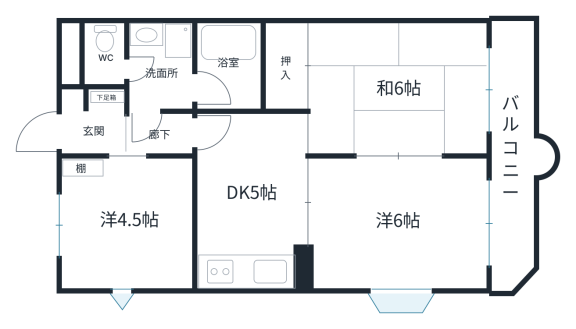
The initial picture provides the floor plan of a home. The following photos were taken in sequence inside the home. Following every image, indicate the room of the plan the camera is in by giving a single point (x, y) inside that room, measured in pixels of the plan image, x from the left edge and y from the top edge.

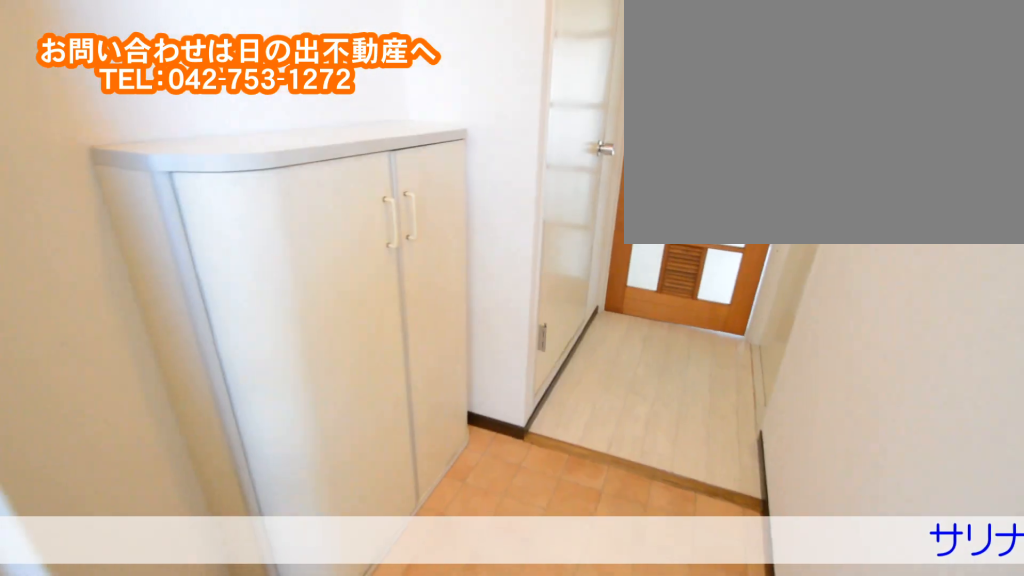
(116, 131)
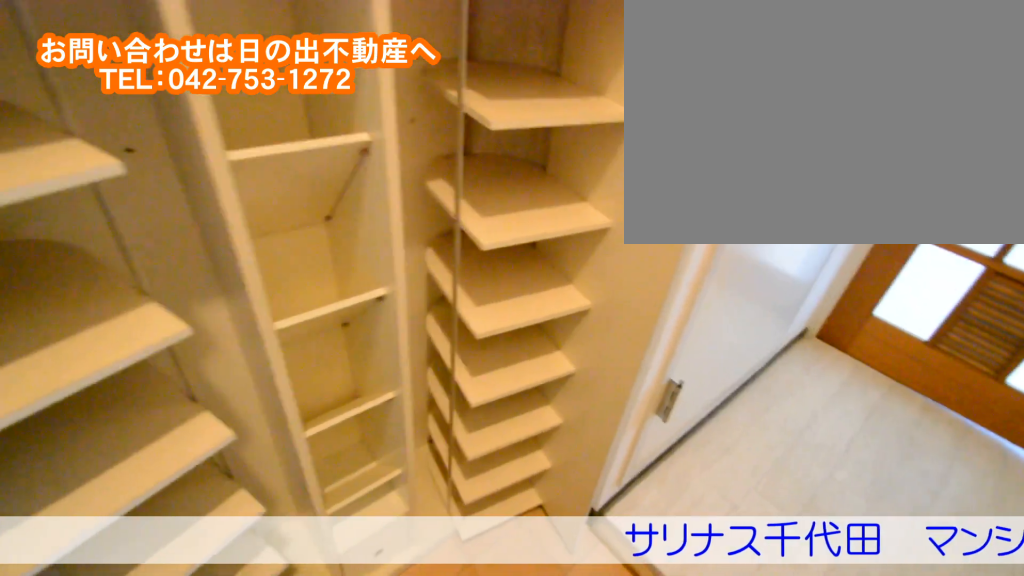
(115, 130)
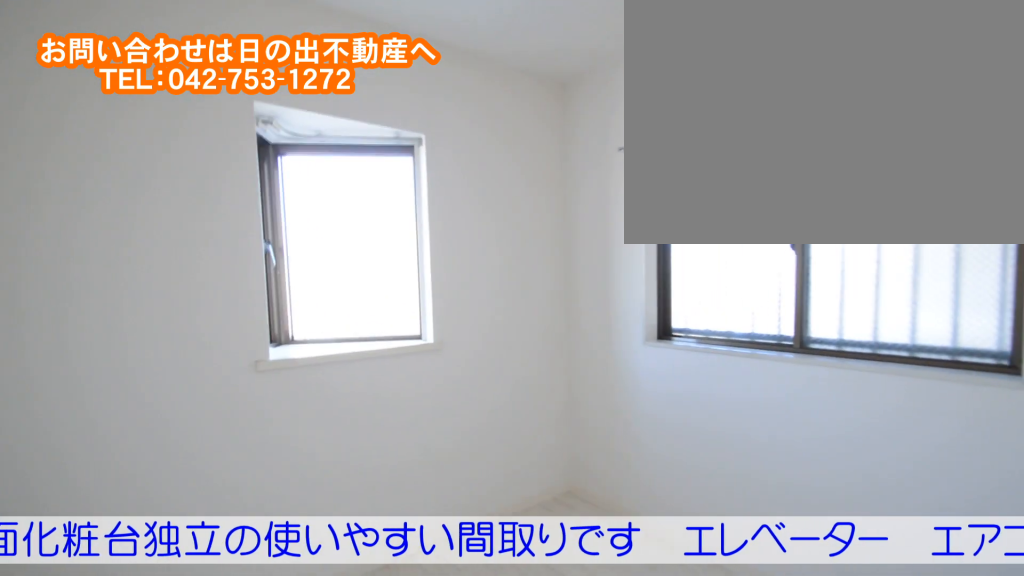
(128, 248)
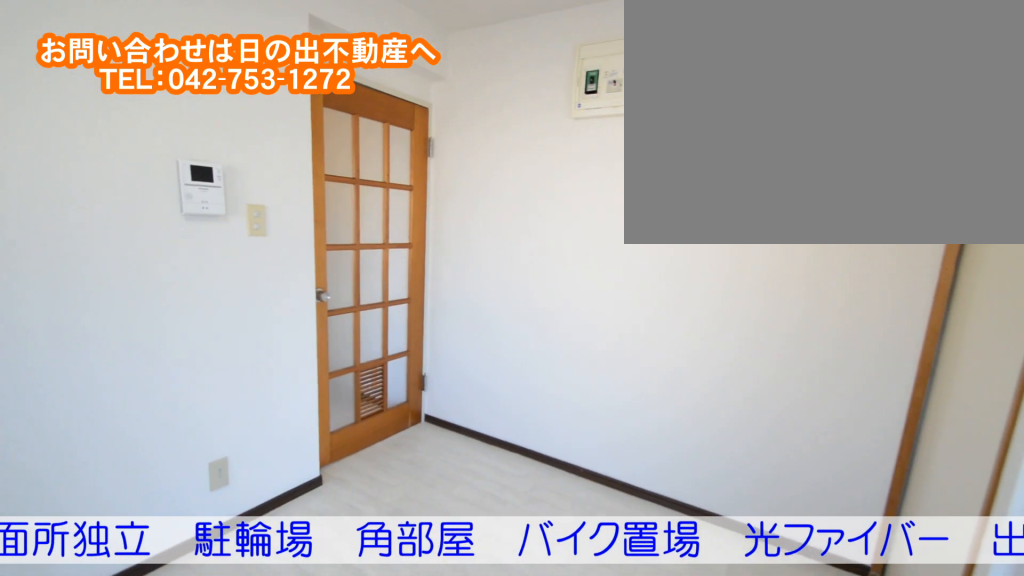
(258, 218)
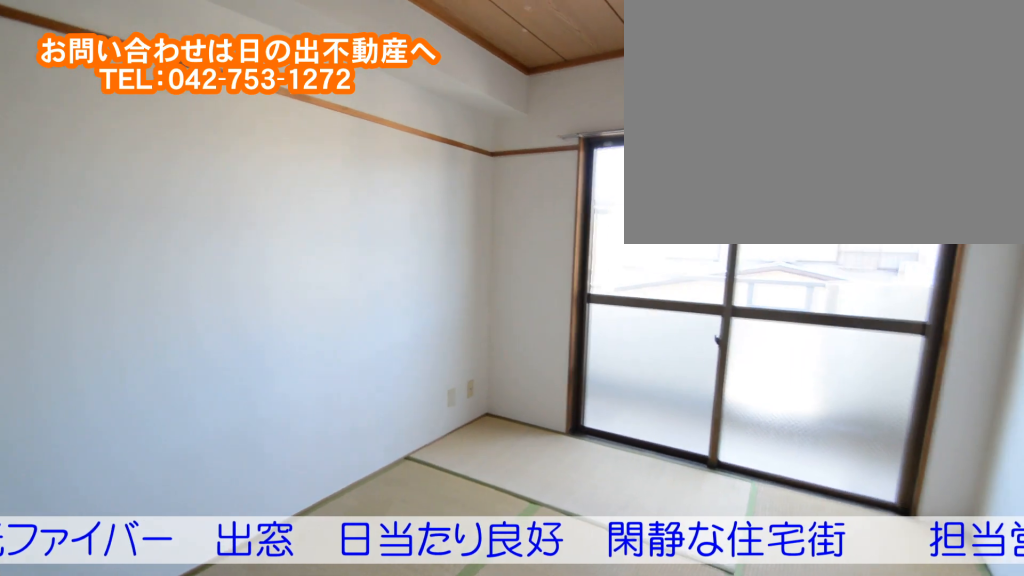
(394, 113)
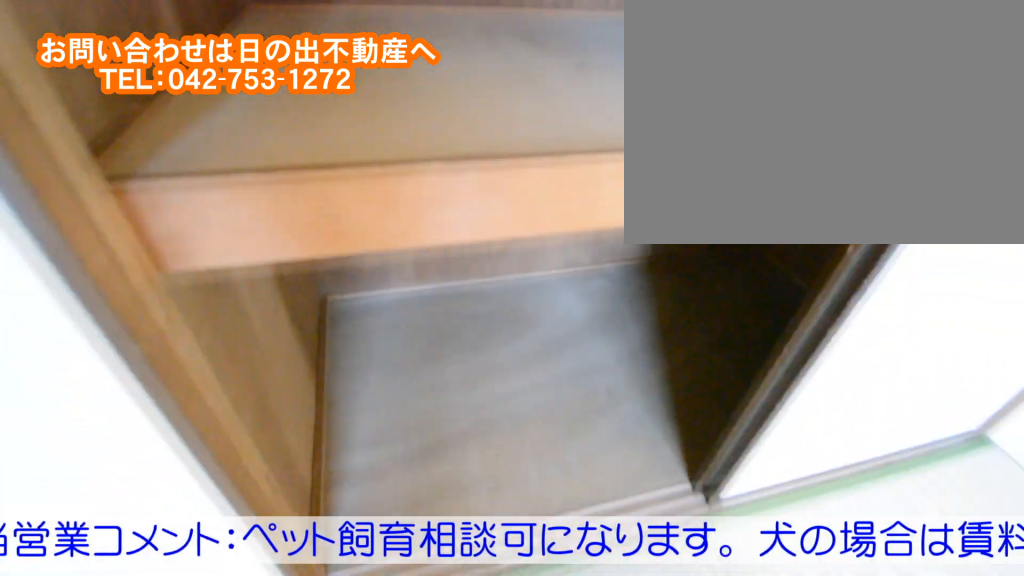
(394, 113)
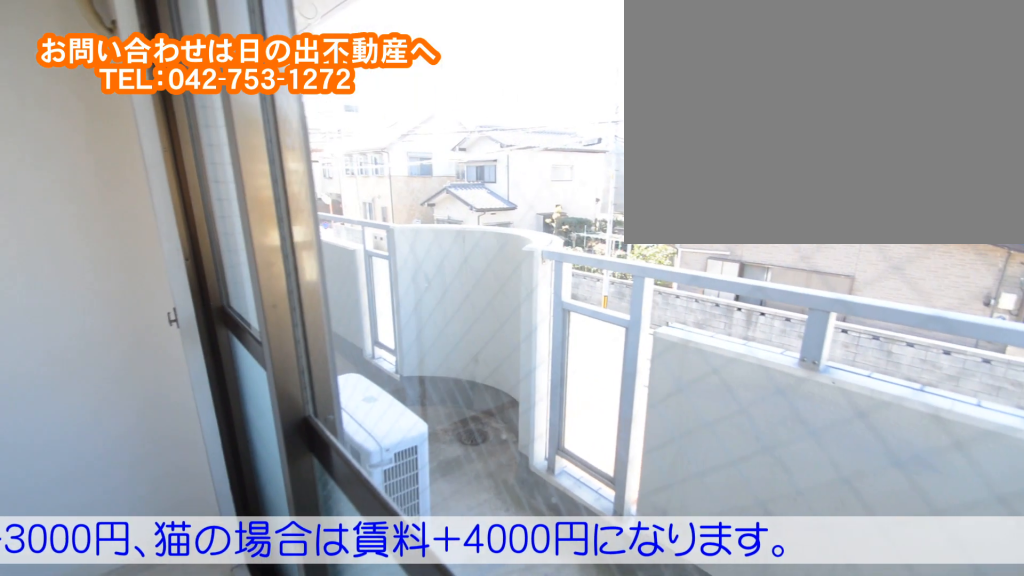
(403, 239)
